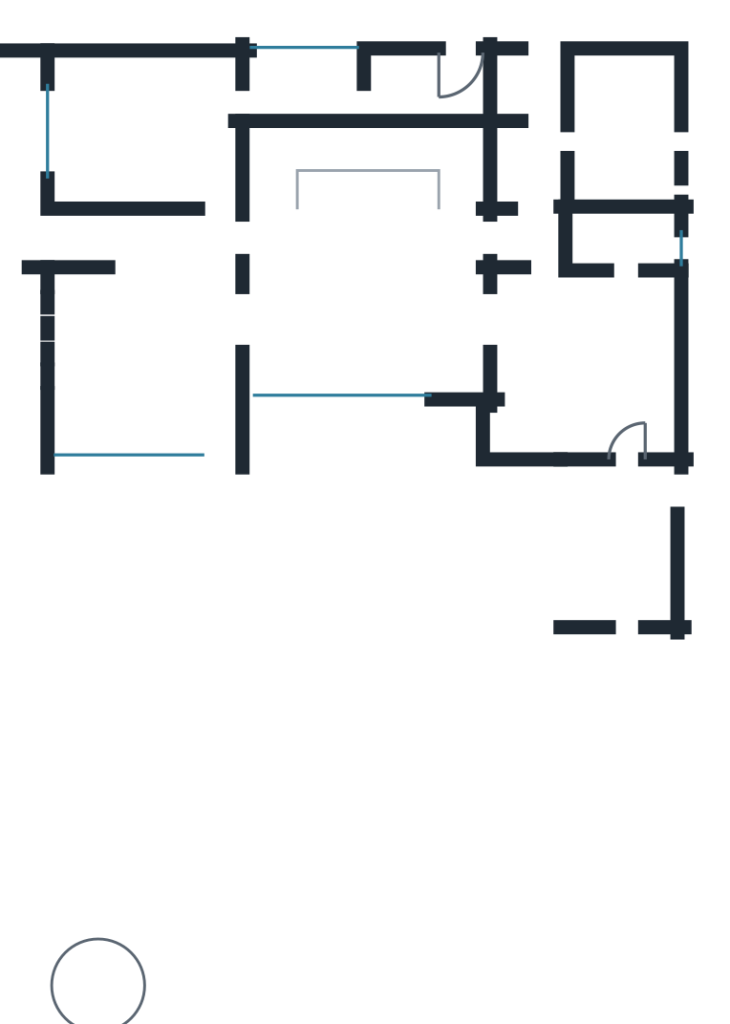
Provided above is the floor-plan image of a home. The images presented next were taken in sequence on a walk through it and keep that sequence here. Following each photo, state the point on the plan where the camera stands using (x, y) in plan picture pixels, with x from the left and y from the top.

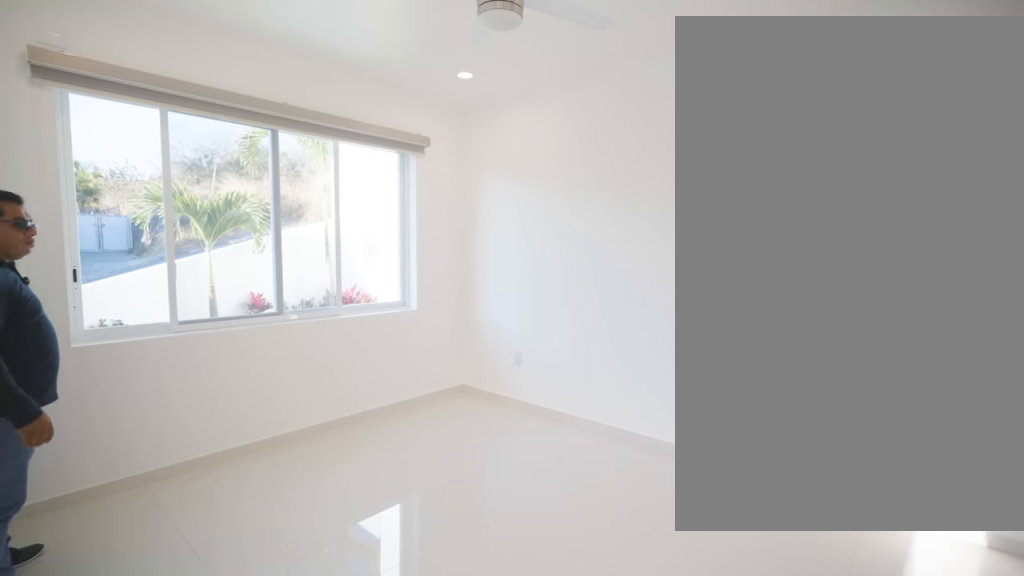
(215, 170)
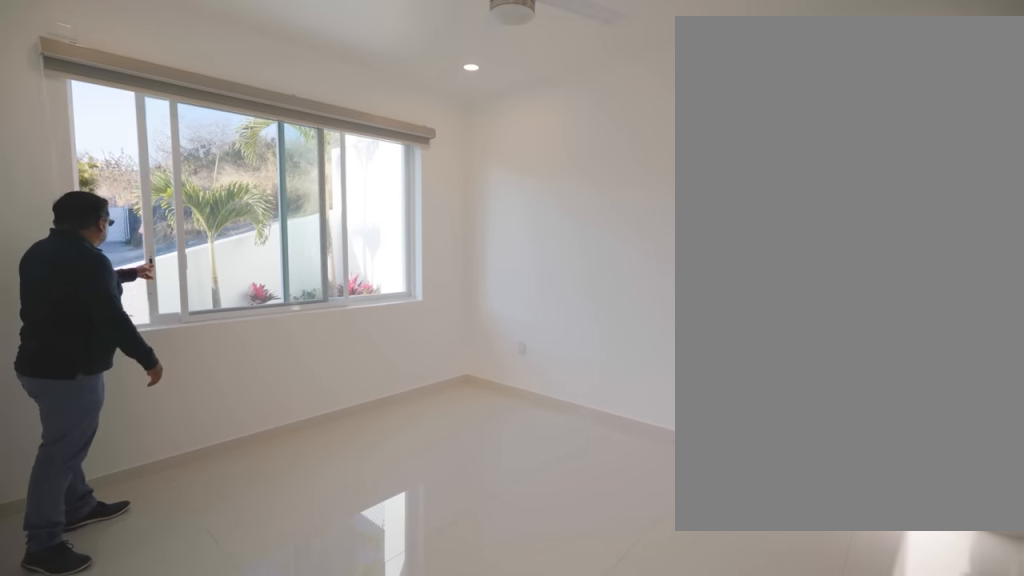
(213, 170)
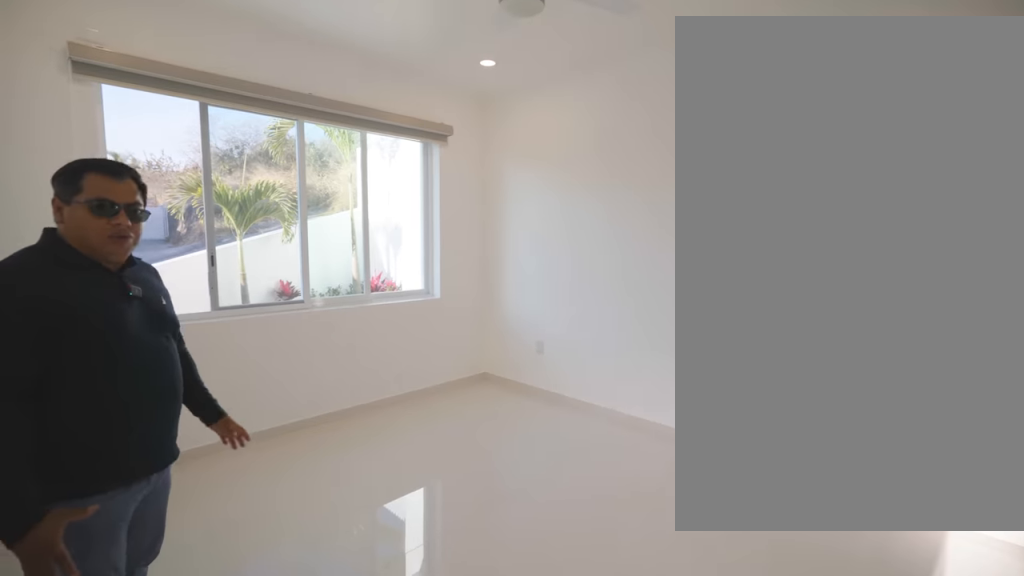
(213, 170)
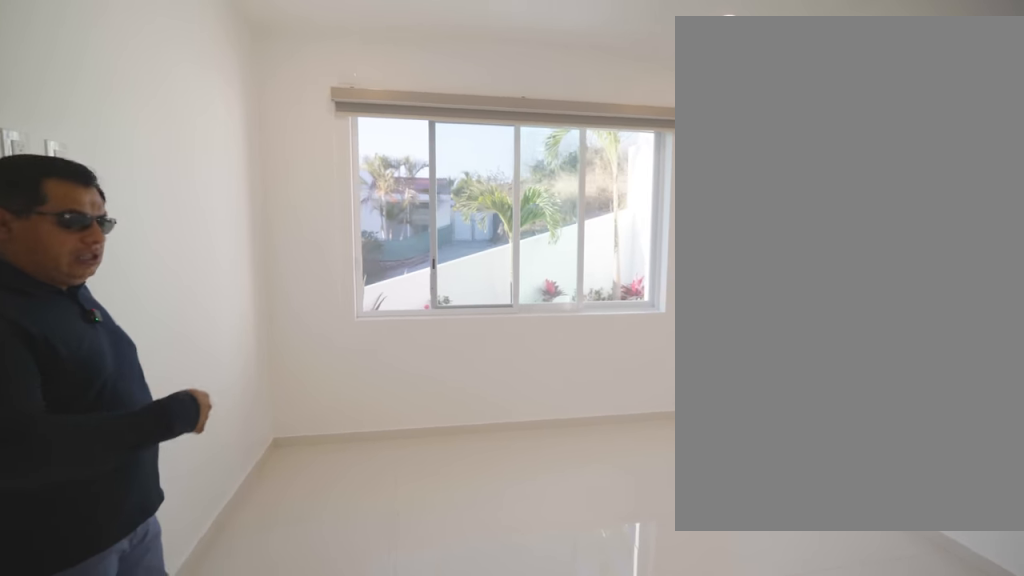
(213, 141)
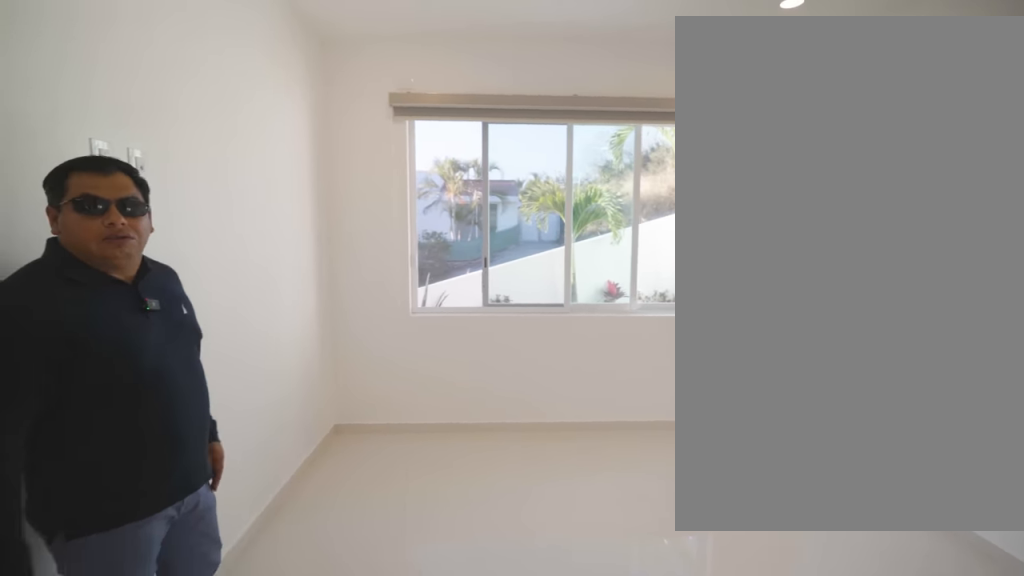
(213, 141)
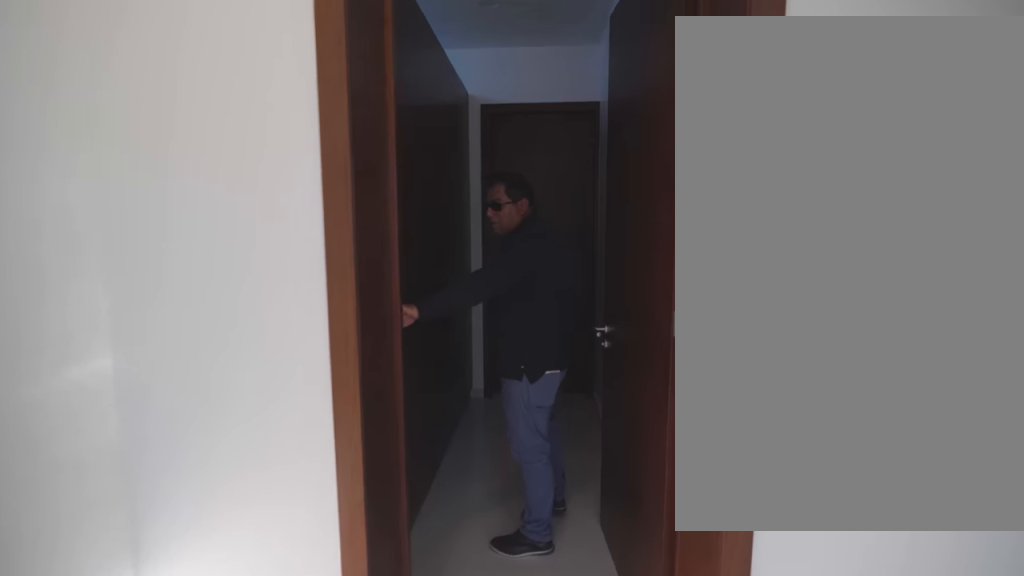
(254, 97)
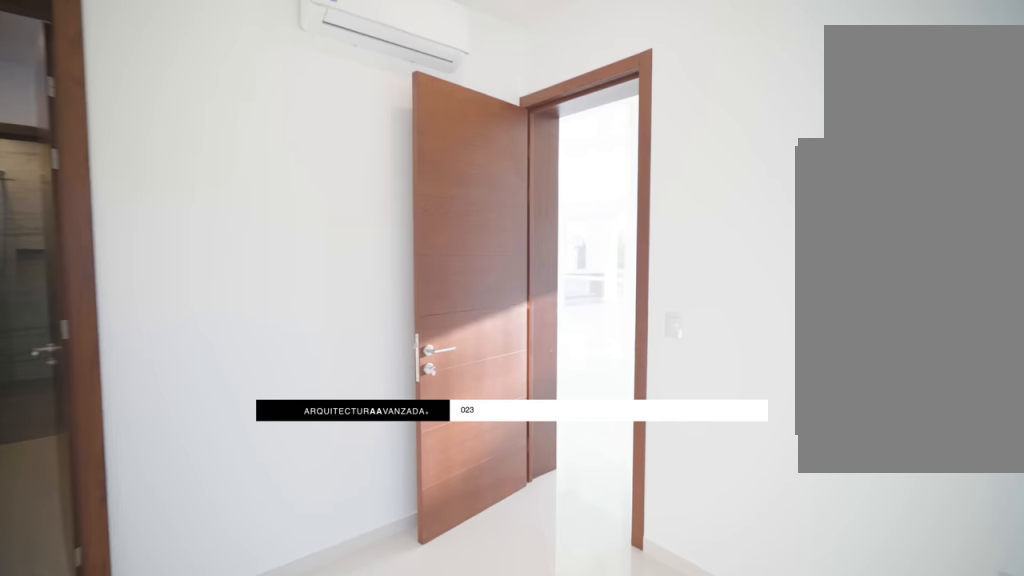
(203, 163)
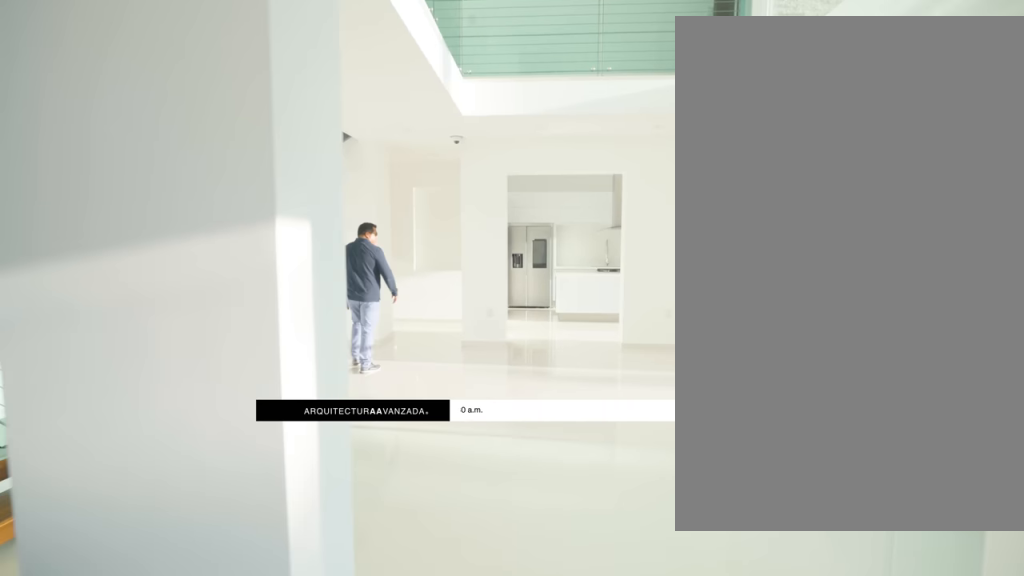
(350, 308)
